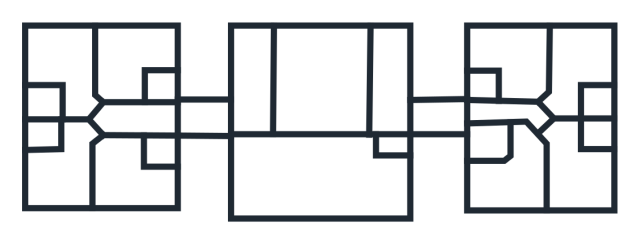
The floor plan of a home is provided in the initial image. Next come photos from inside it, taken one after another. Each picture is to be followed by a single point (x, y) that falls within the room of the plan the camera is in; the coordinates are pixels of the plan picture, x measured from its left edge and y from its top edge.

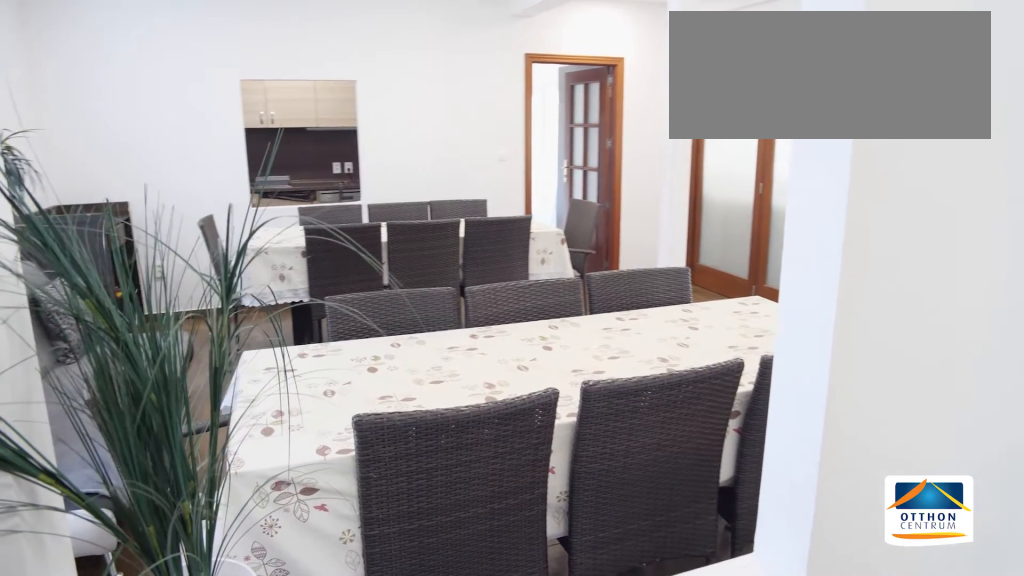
(282, 86)
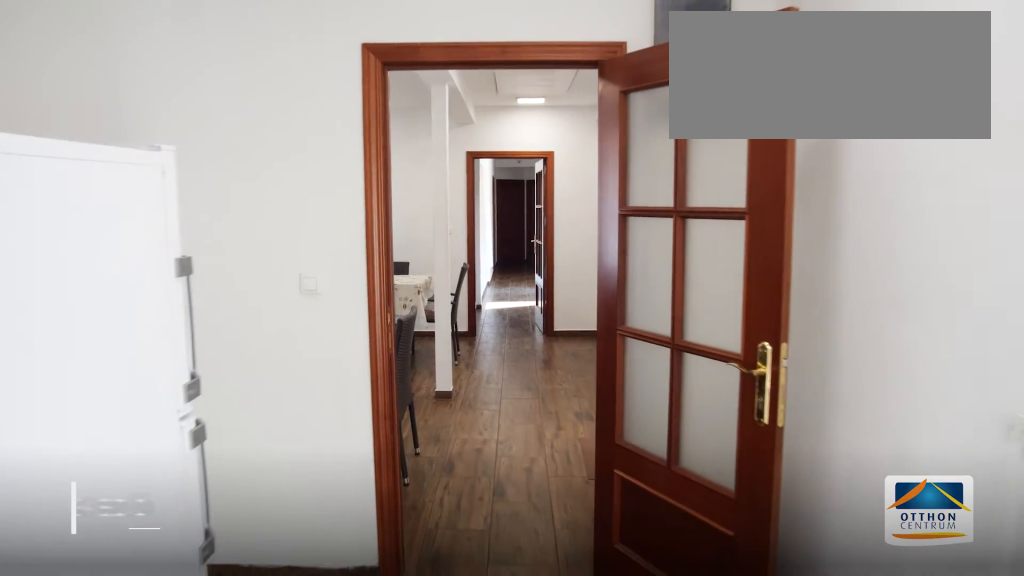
(241, 113)
